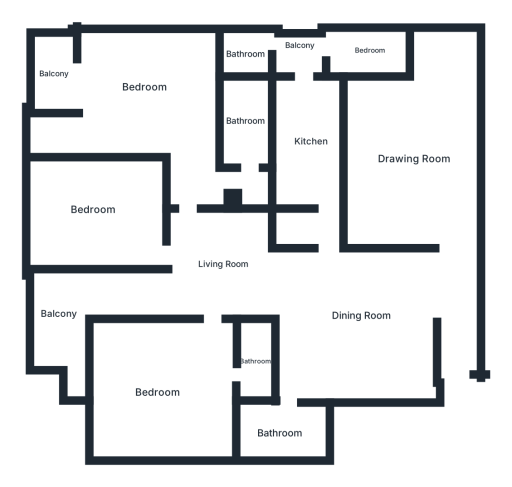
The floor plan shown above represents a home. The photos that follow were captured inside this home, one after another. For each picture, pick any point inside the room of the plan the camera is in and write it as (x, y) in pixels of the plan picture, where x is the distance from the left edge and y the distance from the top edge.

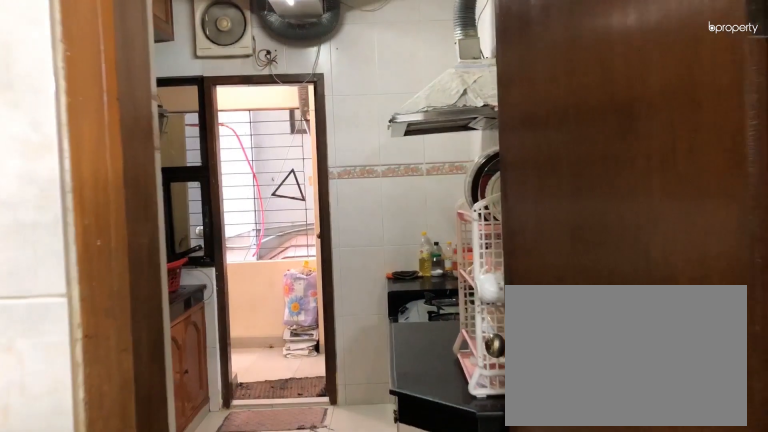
(310, 142)
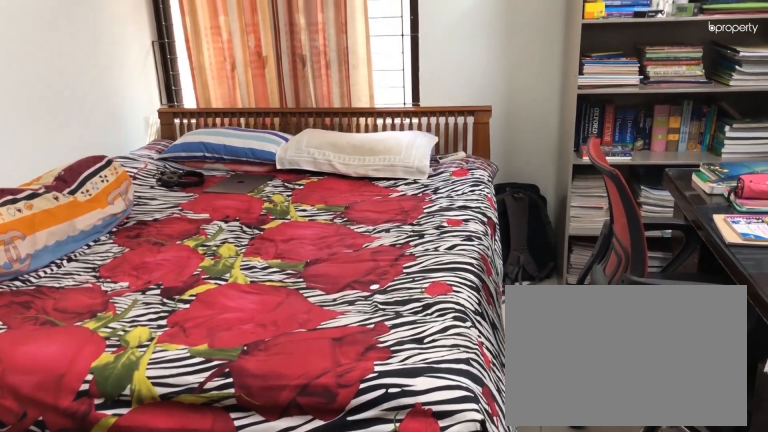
(156, 391)
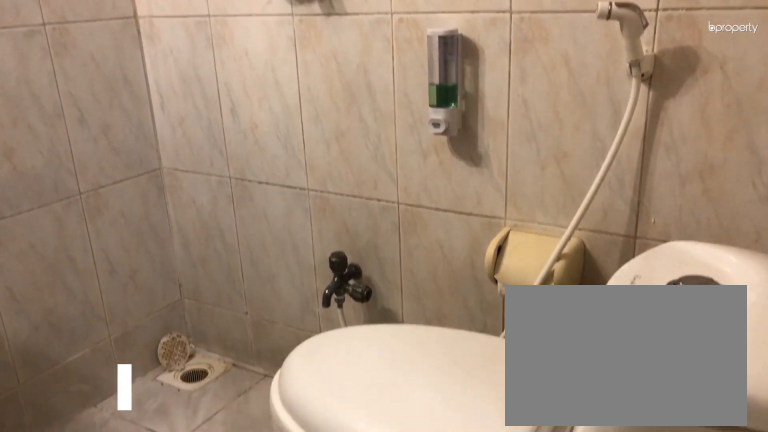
(255, 357)
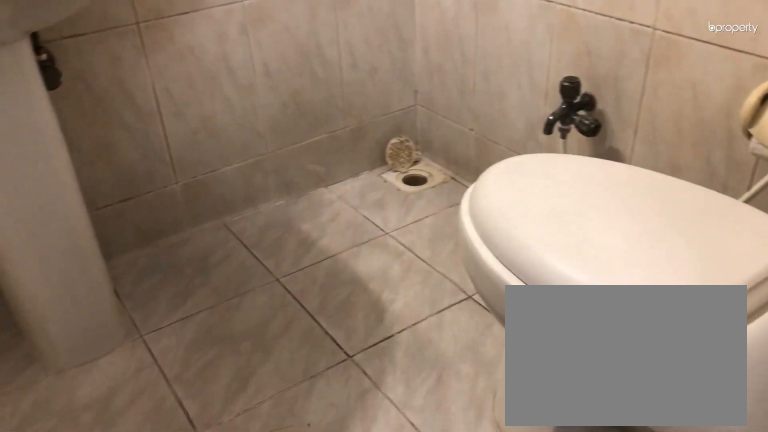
(255, 357)
